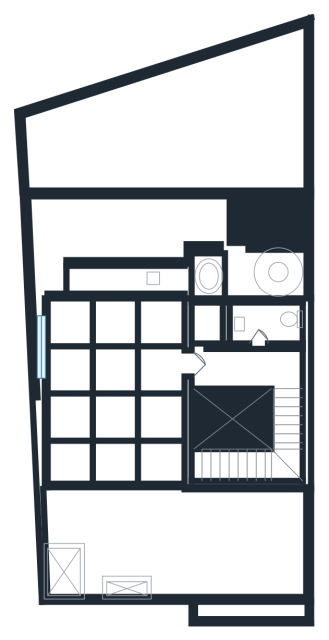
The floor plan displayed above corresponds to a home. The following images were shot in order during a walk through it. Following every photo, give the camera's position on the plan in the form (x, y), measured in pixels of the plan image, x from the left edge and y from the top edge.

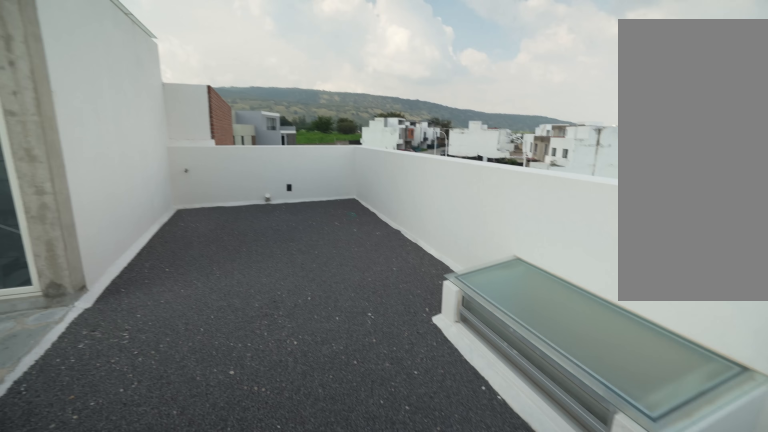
(52, 503)
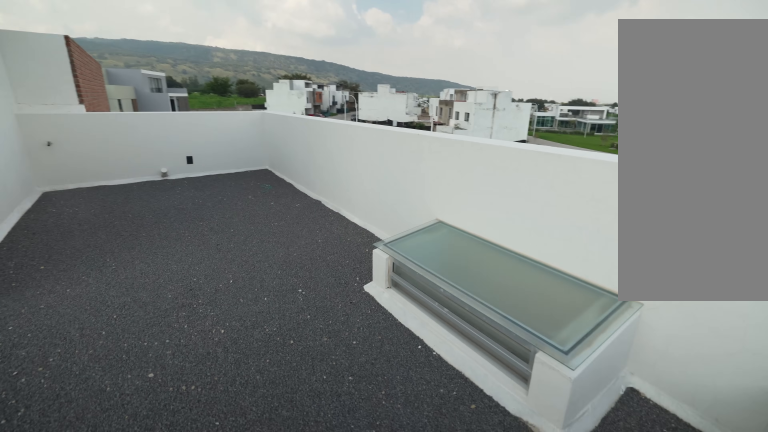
(52, 503)
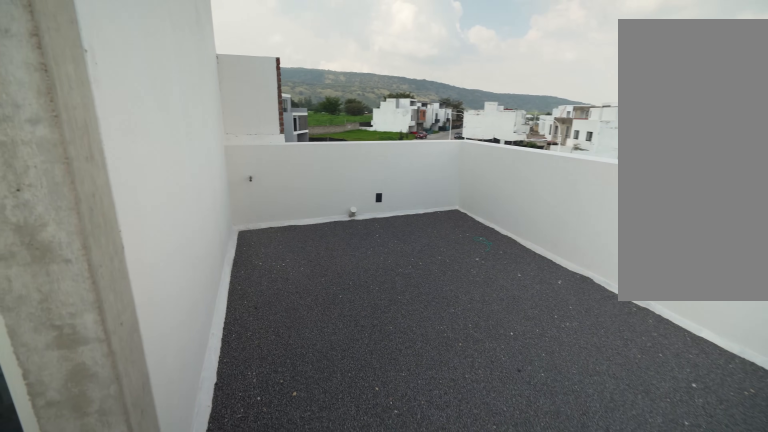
(154, 496)
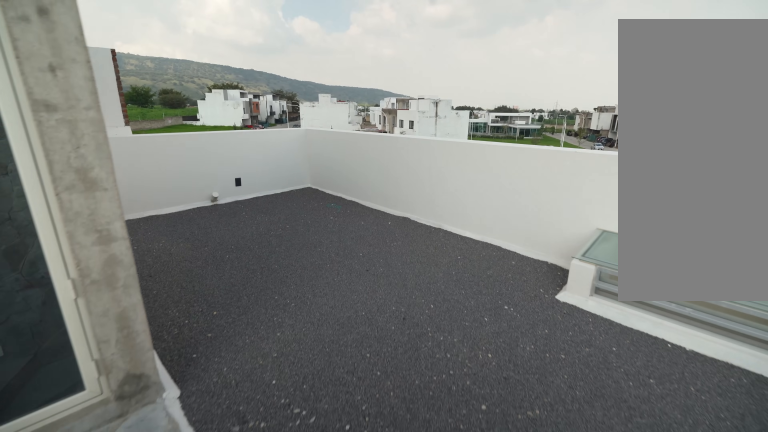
(181, 498)
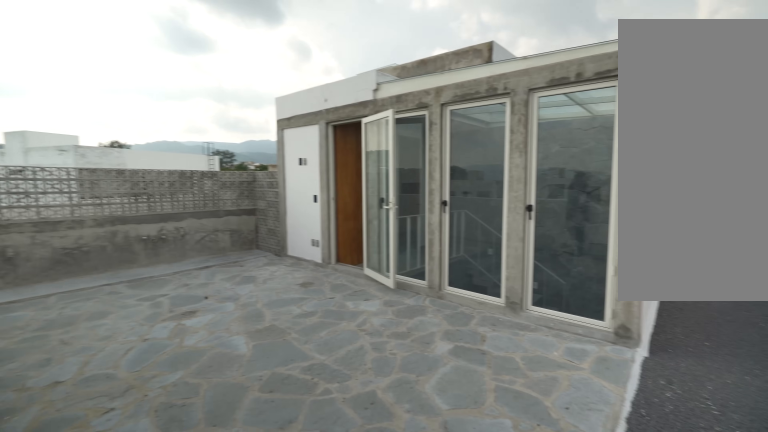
(64, 500)
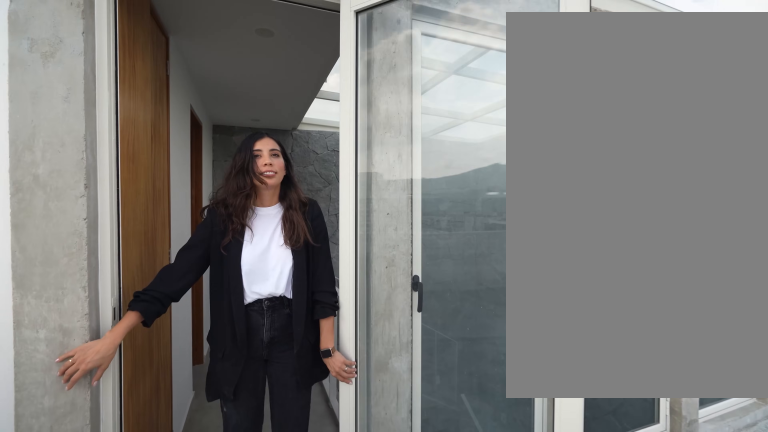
(154, 366)
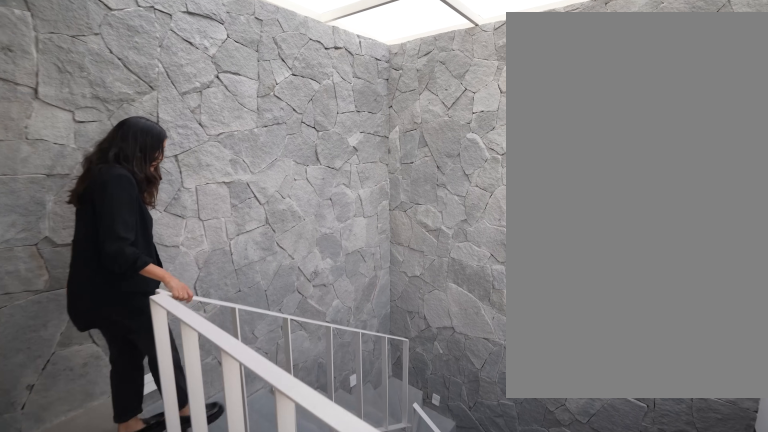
(233, 370)
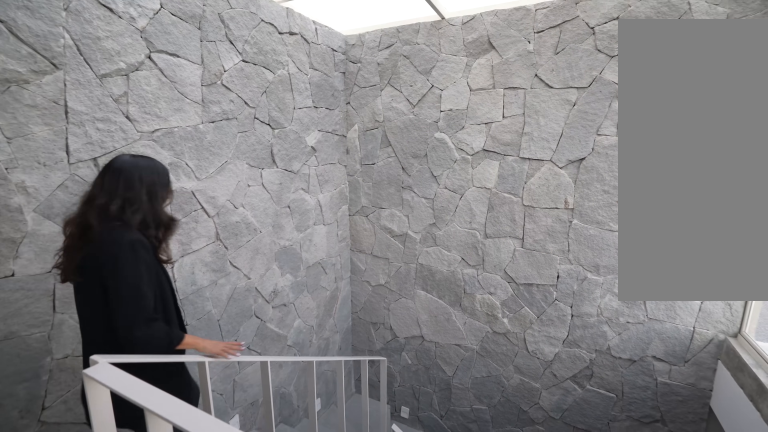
(233, 370)
